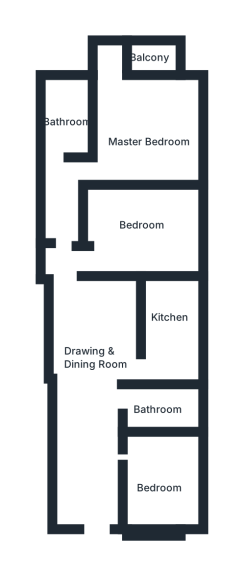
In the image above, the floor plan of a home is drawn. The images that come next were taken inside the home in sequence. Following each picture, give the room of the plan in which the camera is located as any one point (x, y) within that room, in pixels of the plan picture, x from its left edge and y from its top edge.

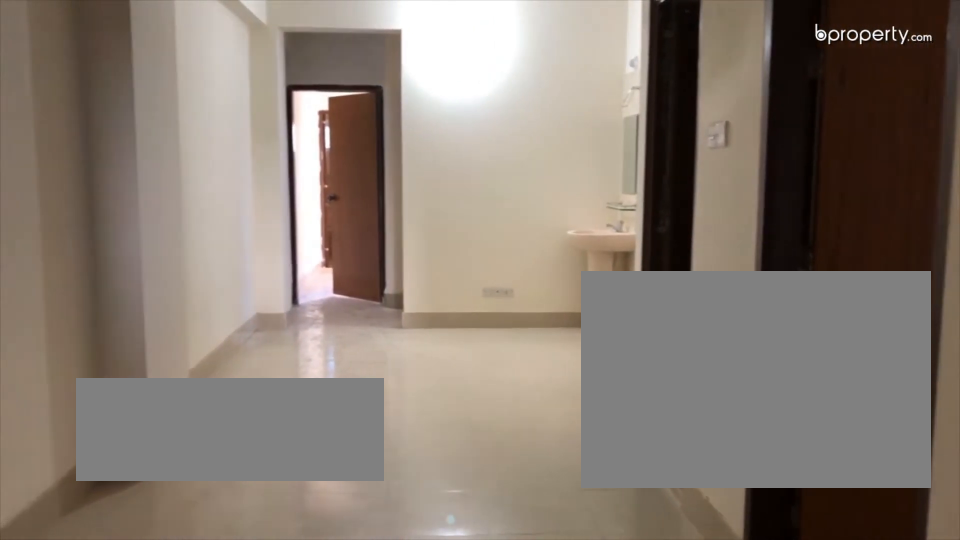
(88, 449)
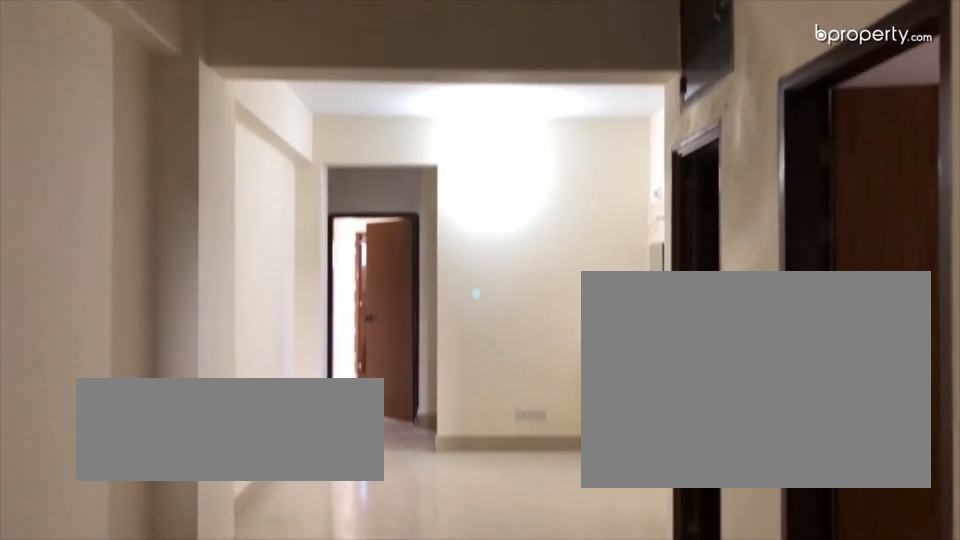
(88, 449)
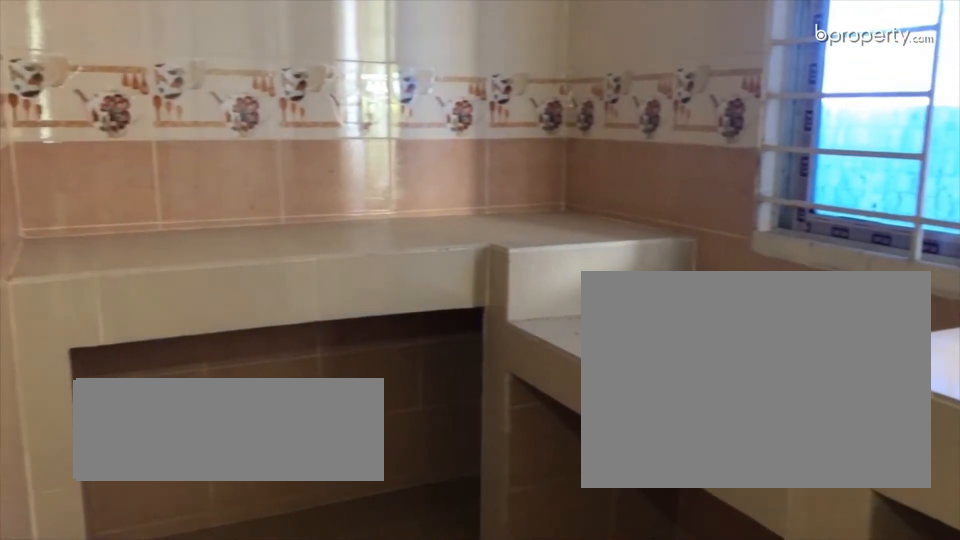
(170, 337)
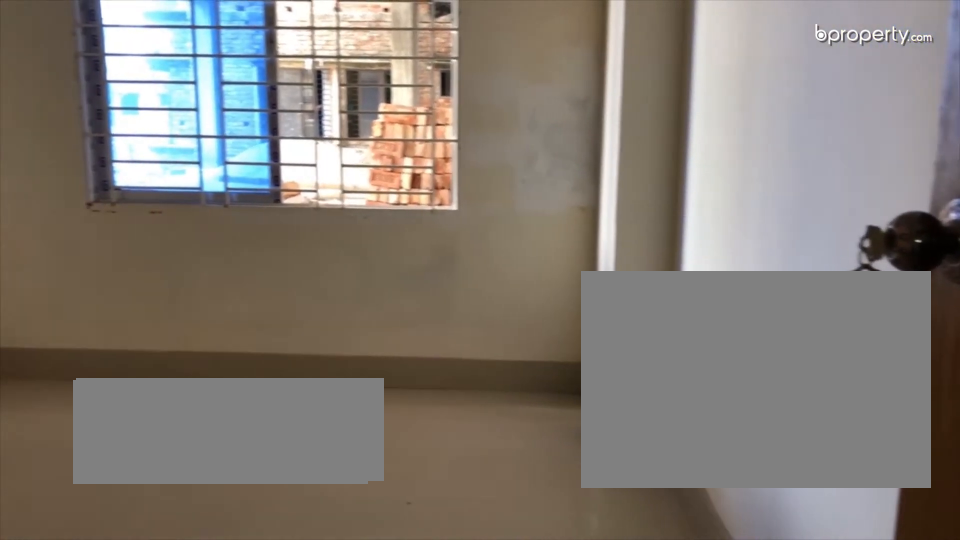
(124, 250)
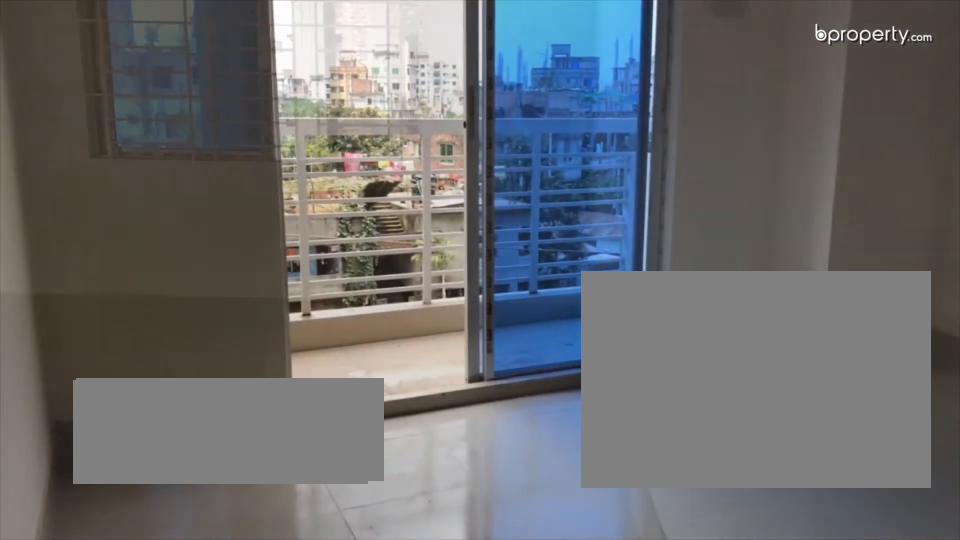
(155, 140)
